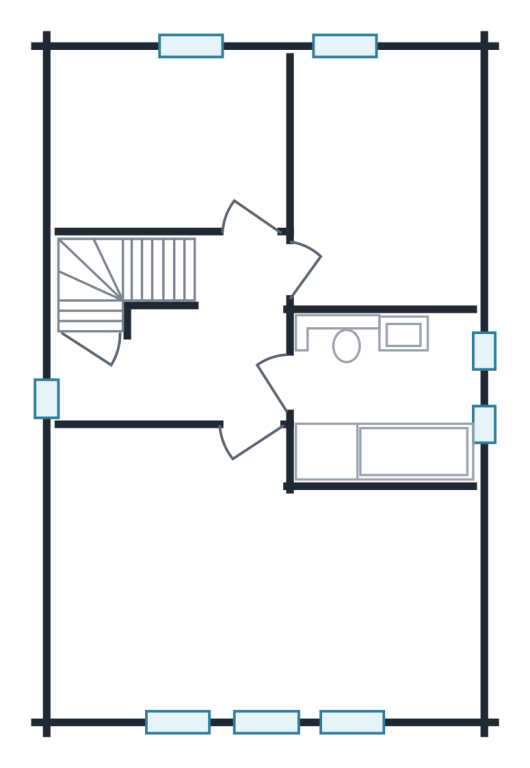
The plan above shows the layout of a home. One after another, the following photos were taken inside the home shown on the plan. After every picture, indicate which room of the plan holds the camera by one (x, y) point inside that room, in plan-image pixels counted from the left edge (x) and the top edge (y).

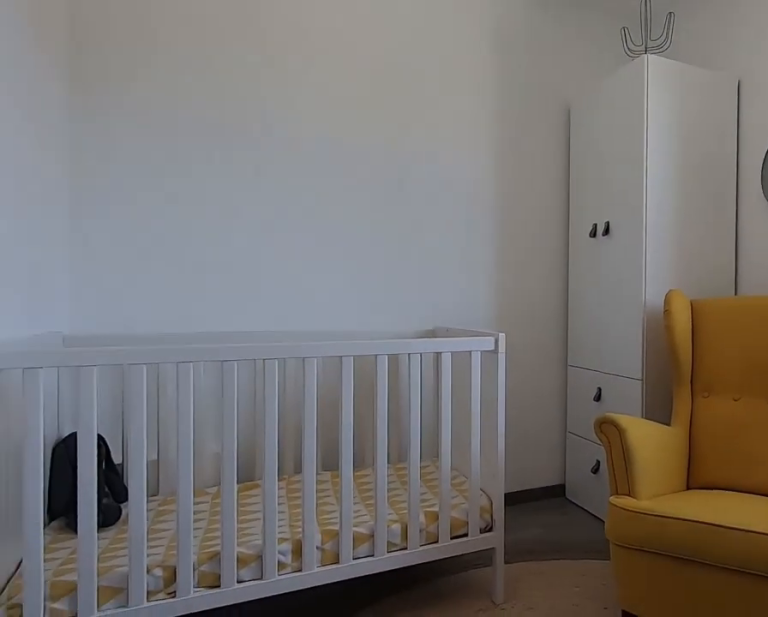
(172, 143)
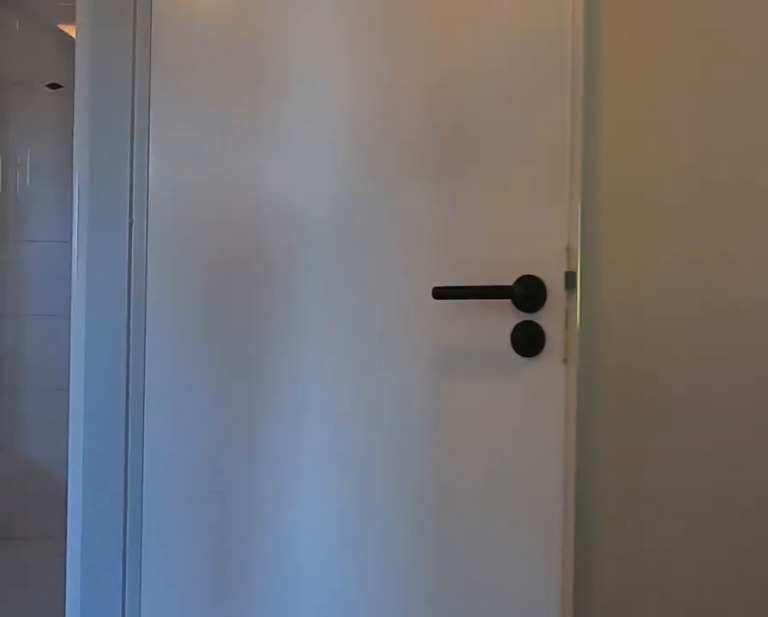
(191, 347)
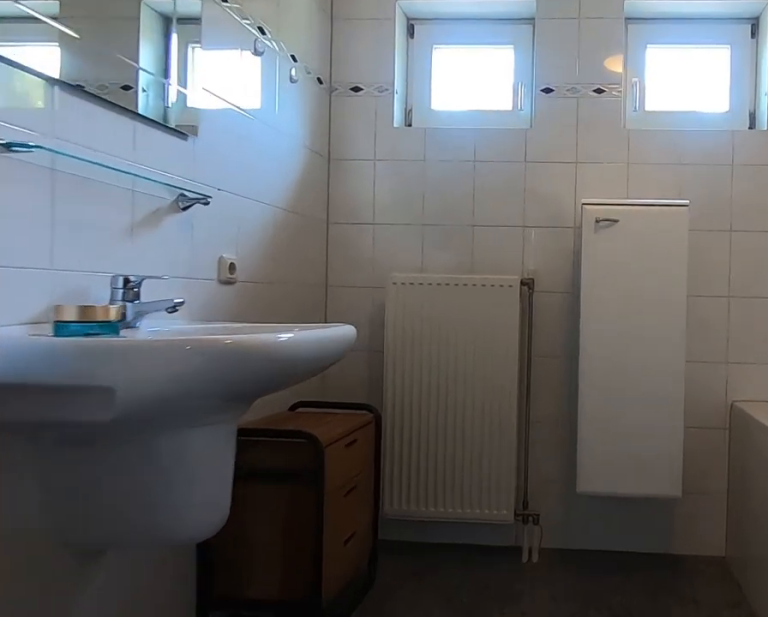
(382, 397)
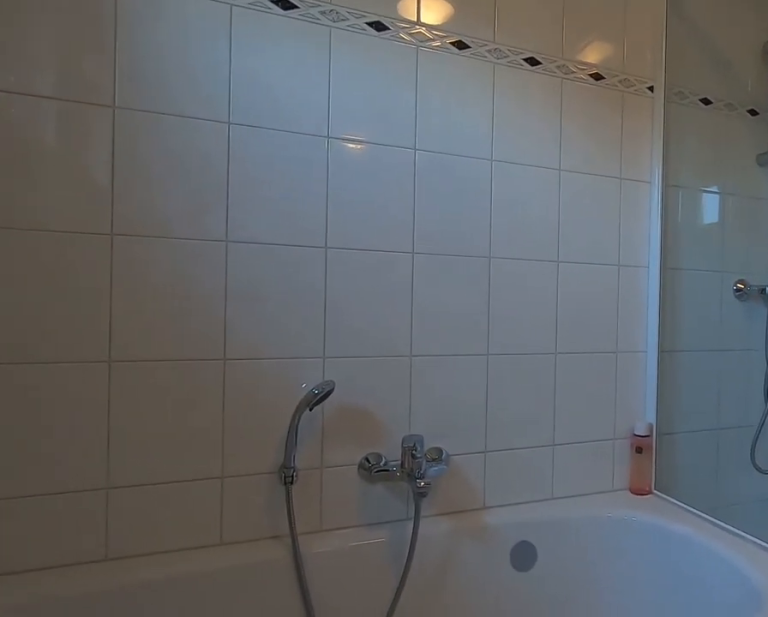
(382, 397)
